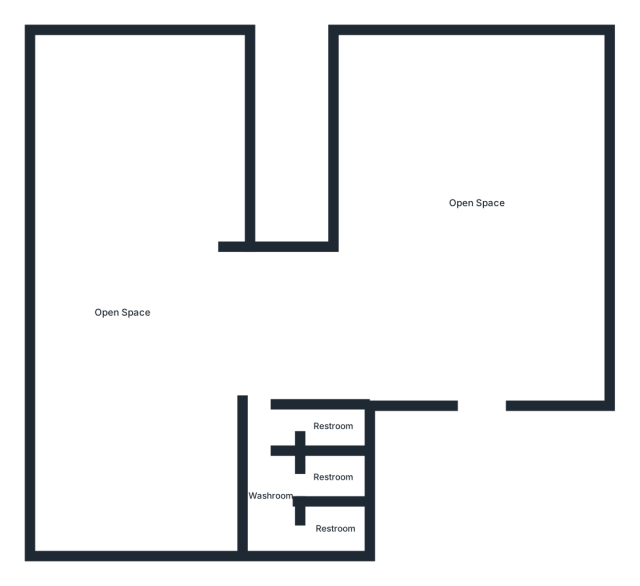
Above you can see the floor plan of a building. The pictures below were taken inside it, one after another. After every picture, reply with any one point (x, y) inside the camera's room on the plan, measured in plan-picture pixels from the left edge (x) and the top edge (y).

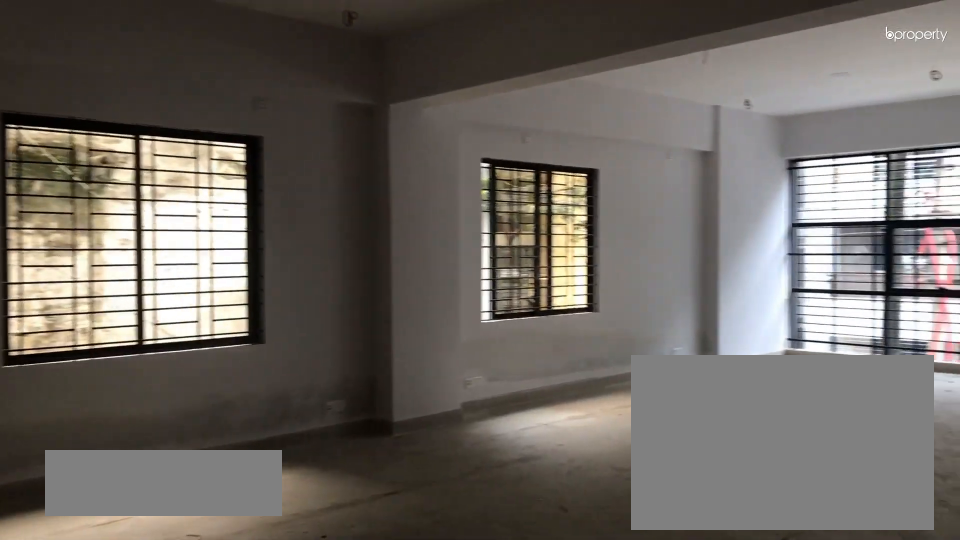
(124, 313)
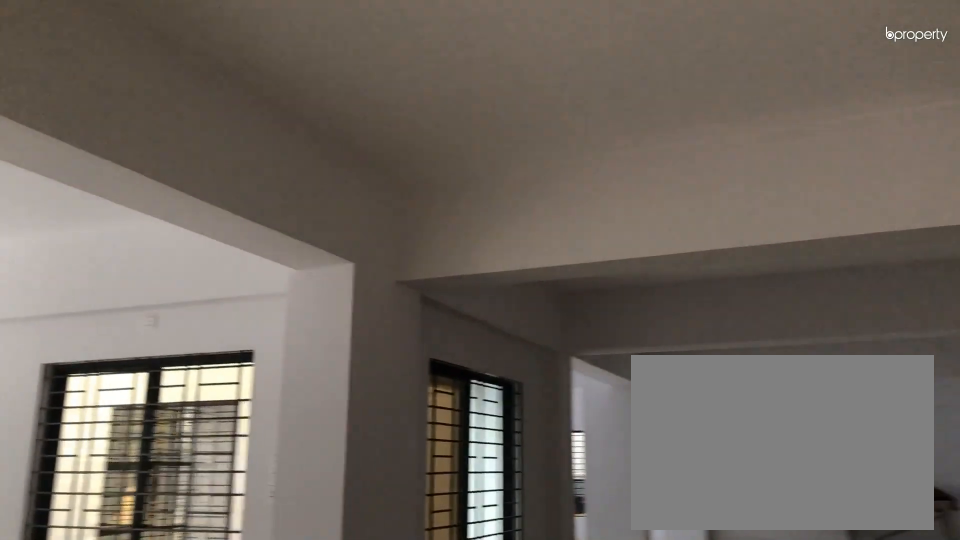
(124, 313)
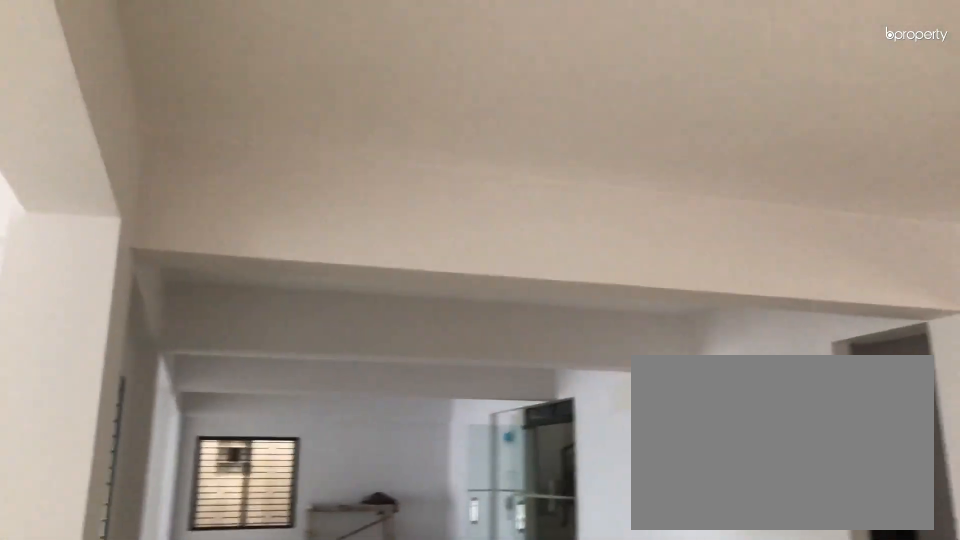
(124, 313)
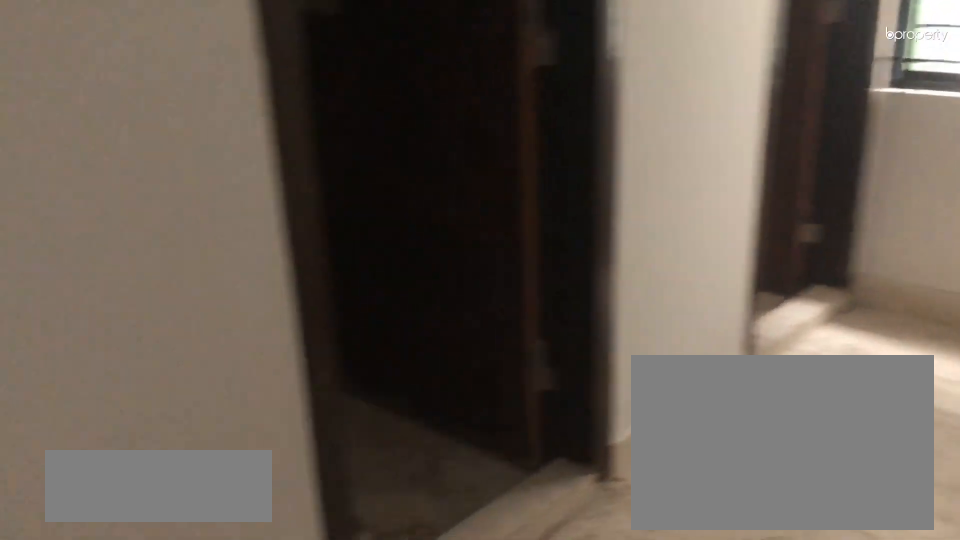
(269, 496)
